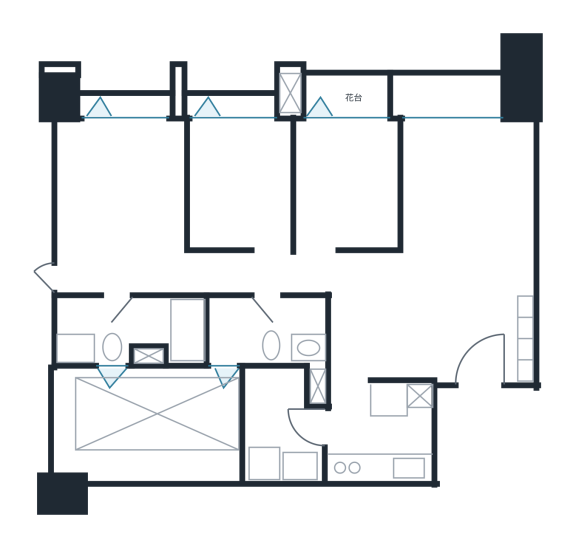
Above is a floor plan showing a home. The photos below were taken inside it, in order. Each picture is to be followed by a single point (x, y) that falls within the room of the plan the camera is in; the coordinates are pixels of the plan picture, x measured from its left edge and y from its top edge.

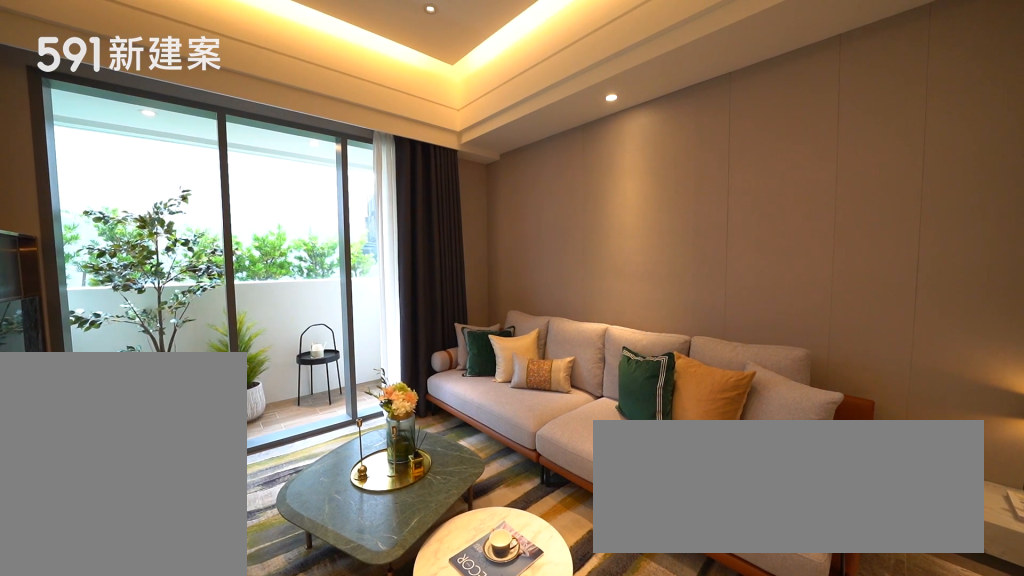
(467, 183)
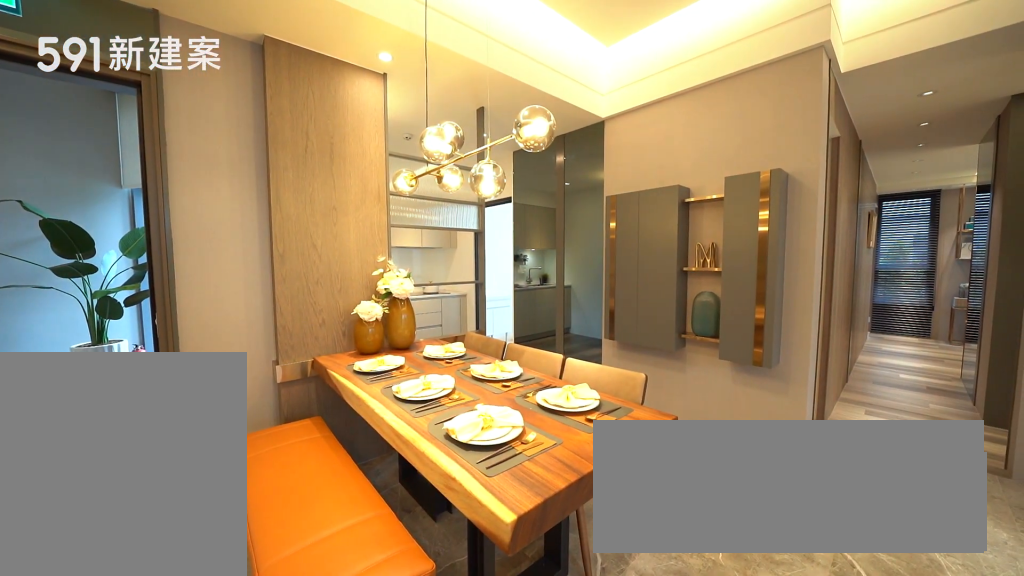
(409, 321)
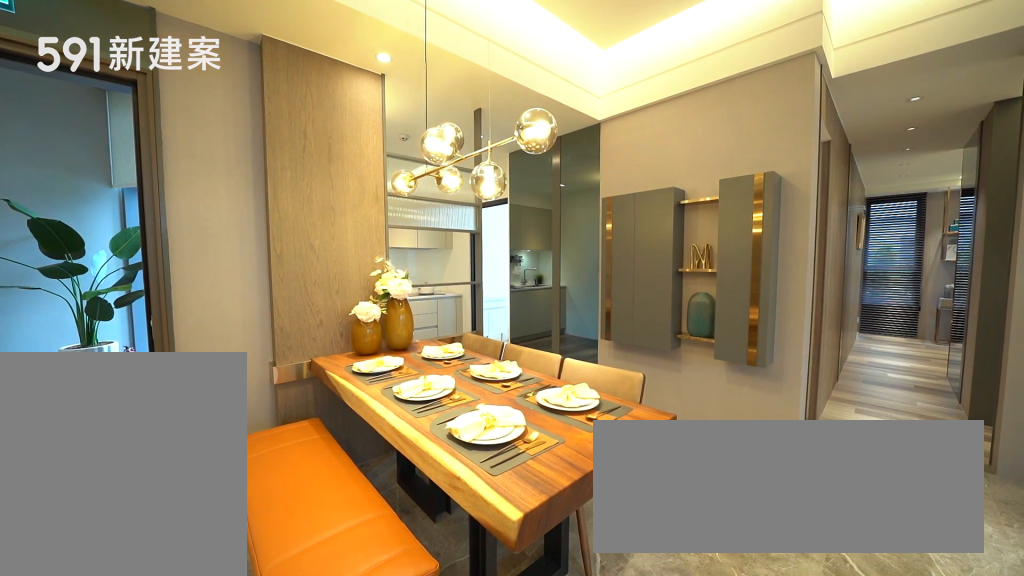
(409, 321)
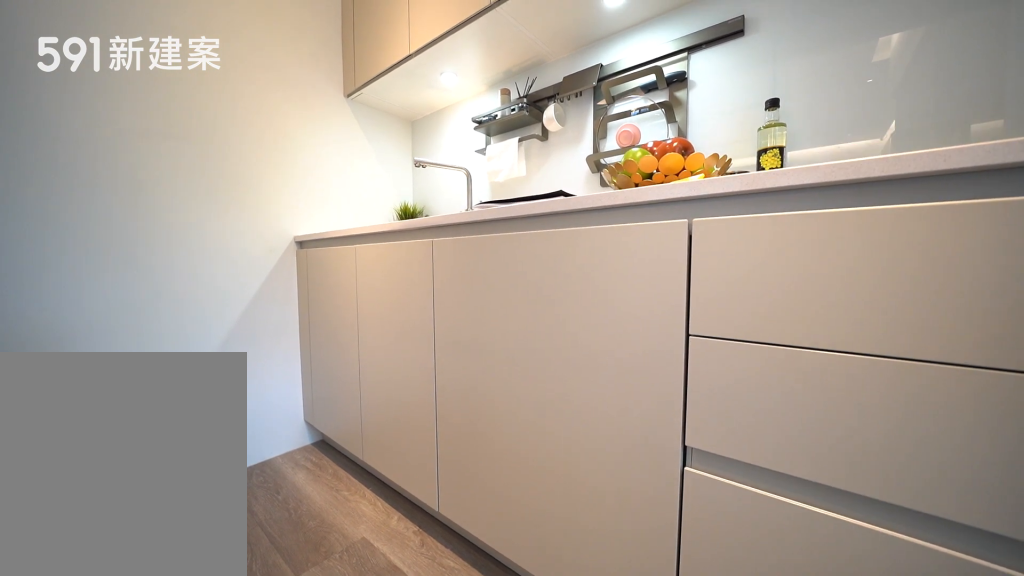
(384, 432)
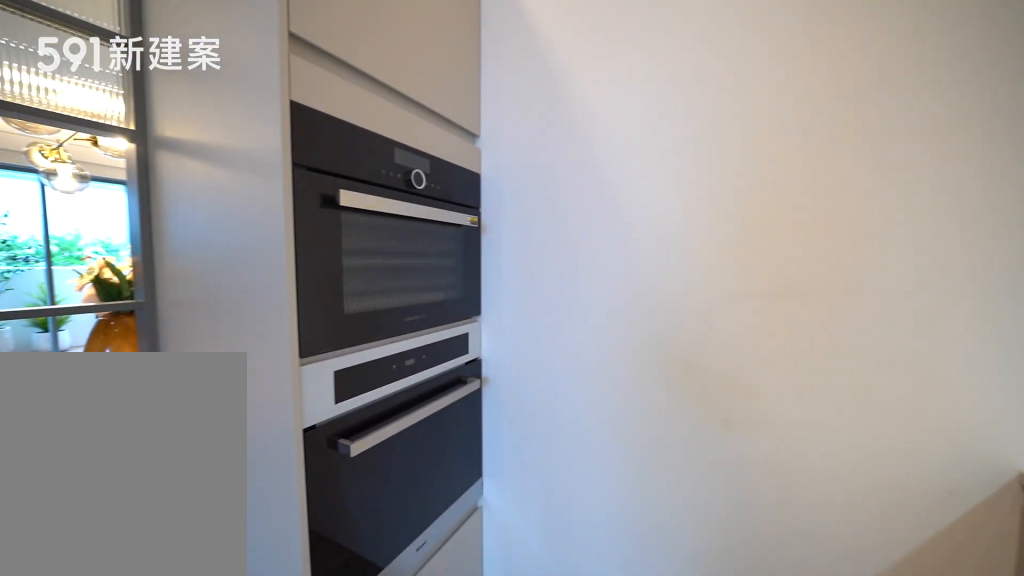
(384, 432)
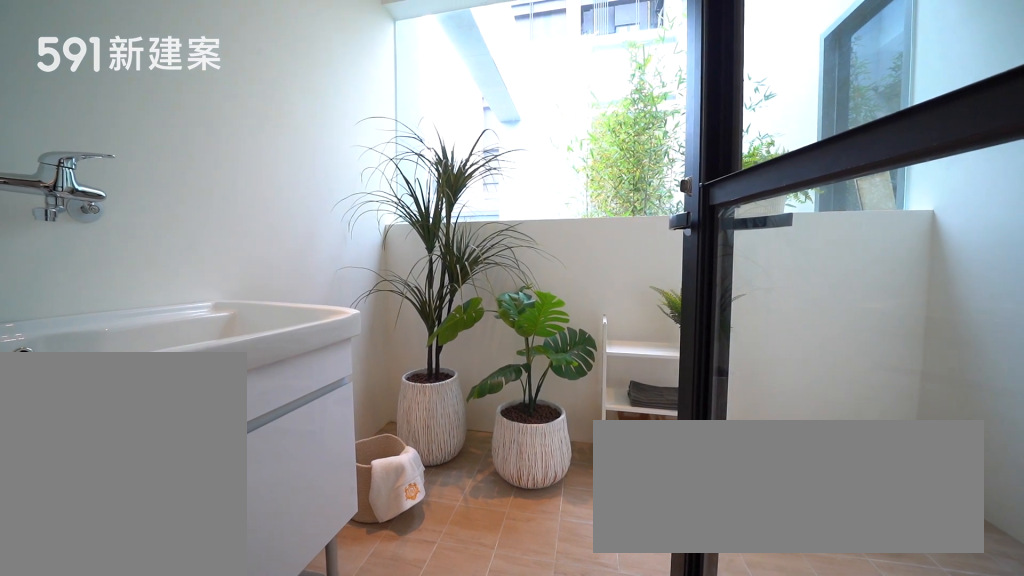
(286, 423)
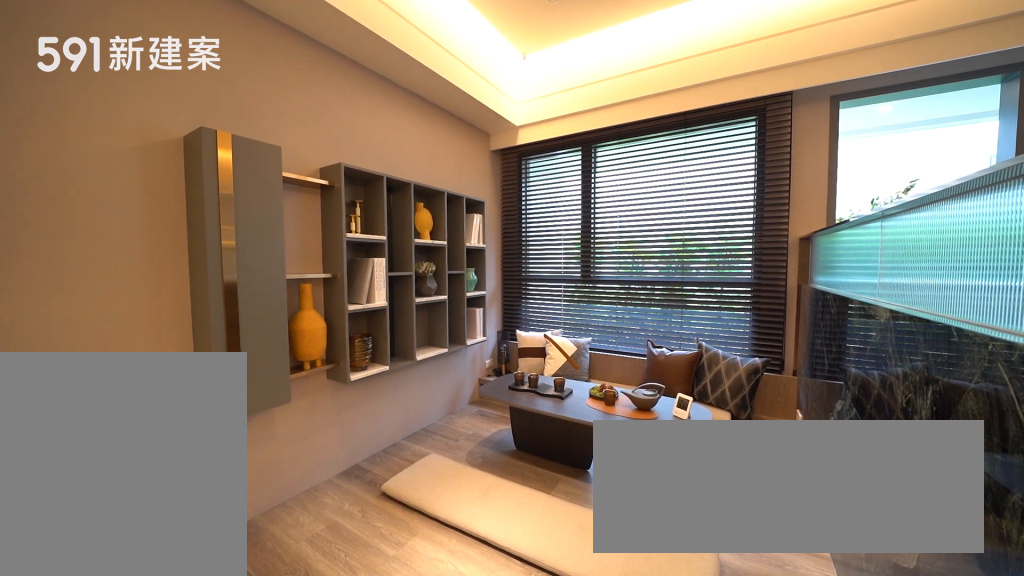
(344, 181)
